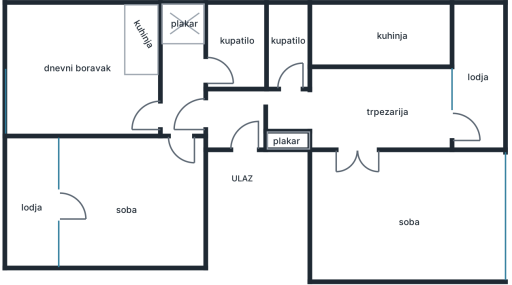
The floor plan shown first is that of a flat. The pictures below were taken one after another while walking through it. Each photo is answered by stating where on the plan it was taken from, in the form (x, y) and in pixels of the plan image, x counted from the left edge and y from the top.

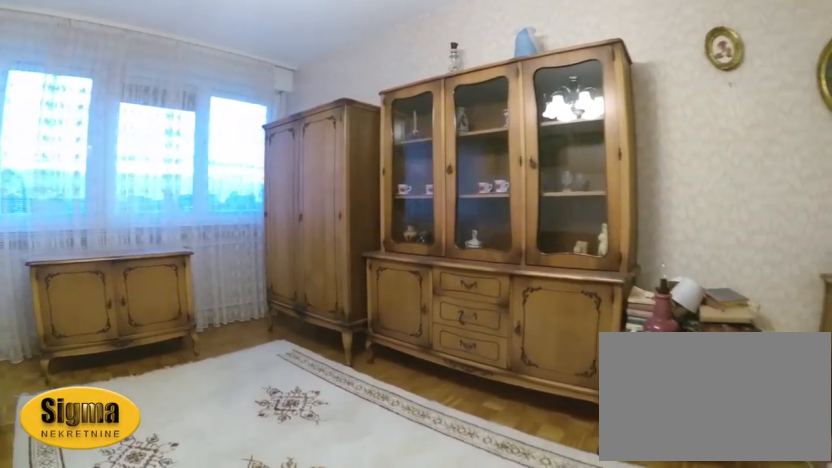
(371, 196)
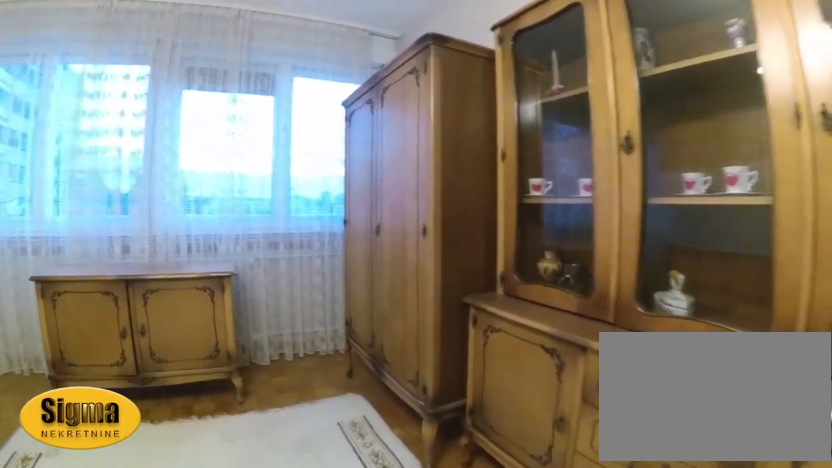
(390, 224)
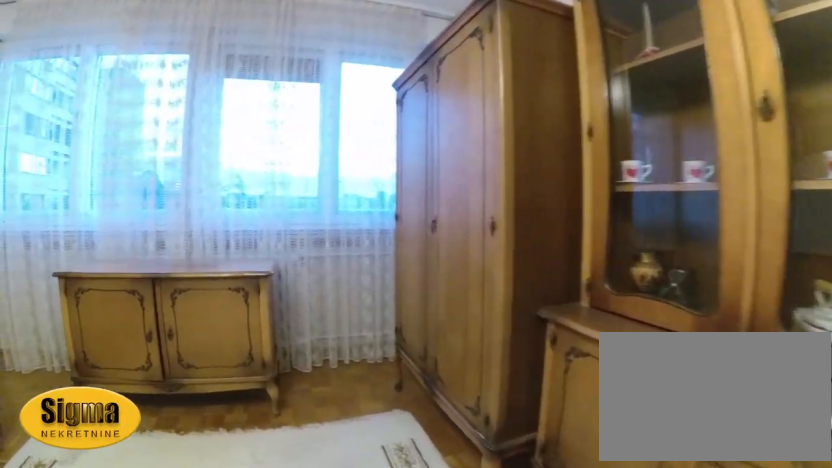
(396, 230)
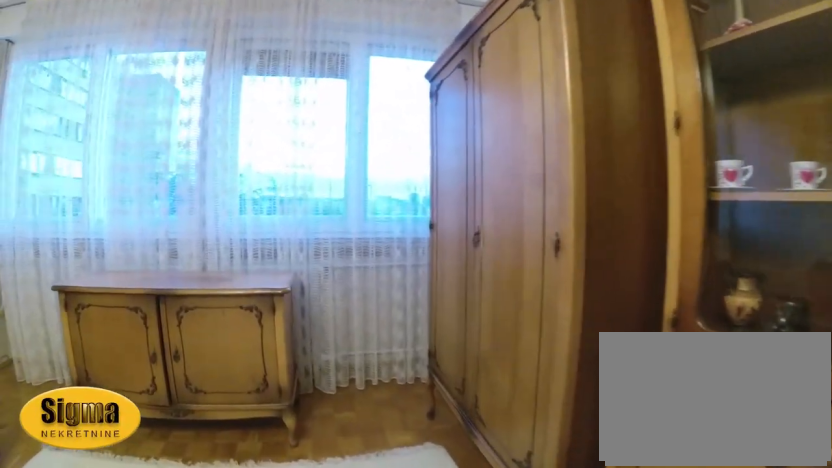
(402, 235)
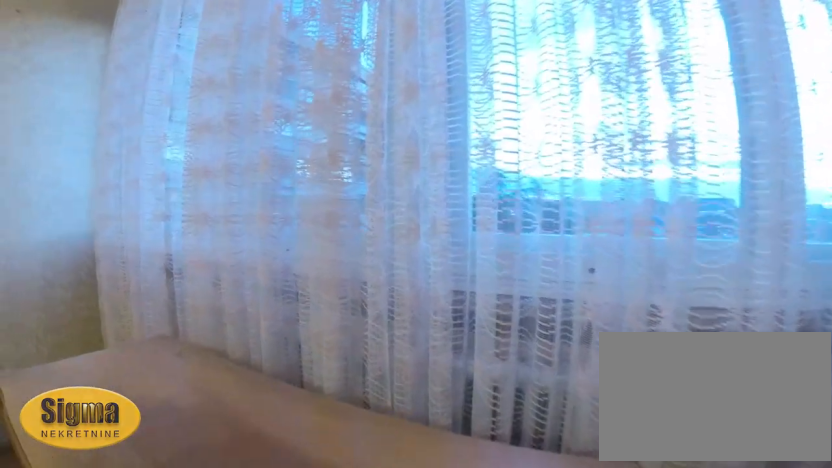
(448, 247)
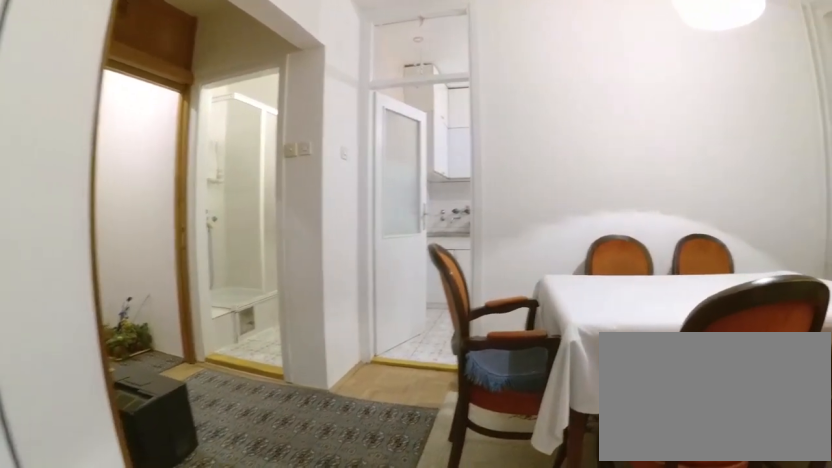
(351, 172)
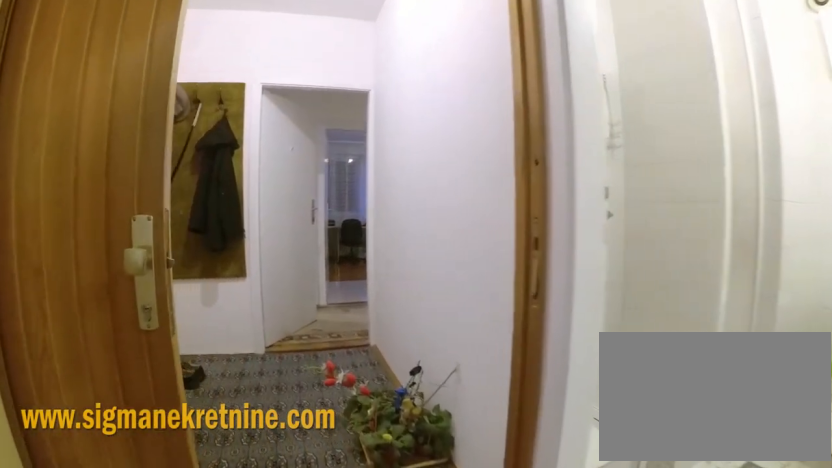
(320, 117)
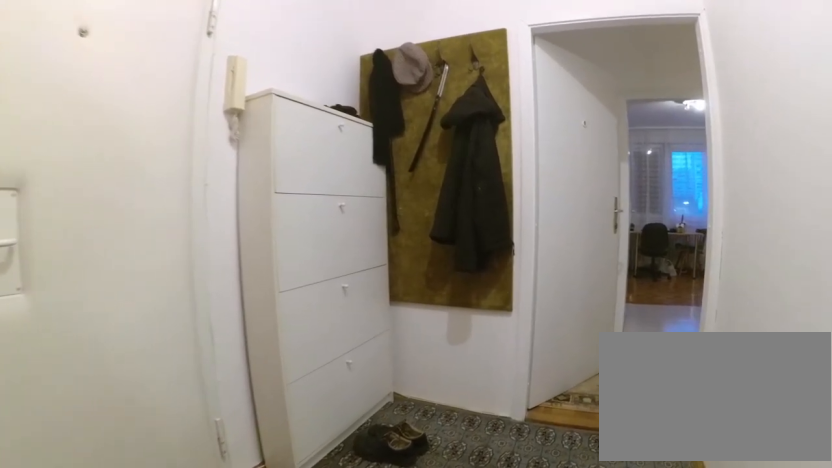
(267, 119)
